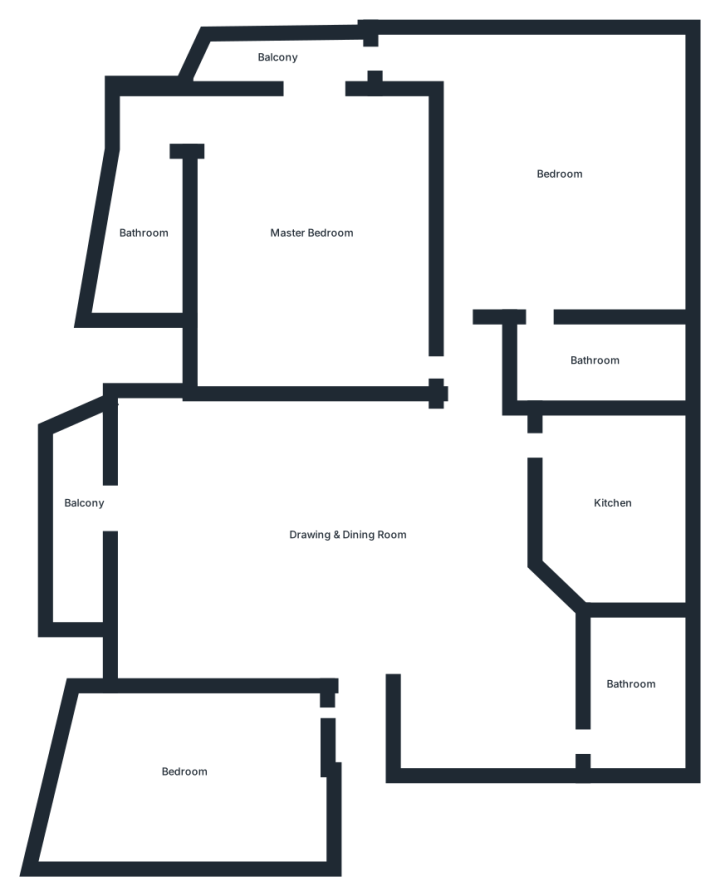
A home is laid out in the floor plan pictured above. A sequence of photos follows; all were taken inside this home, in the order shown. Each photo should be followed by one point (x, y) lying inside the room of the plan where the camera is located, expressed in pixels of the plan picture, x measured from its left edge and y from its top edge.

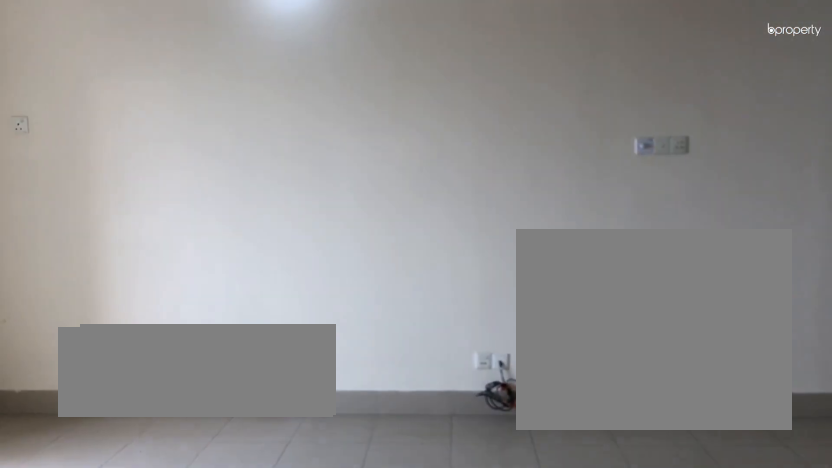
(347, 534)
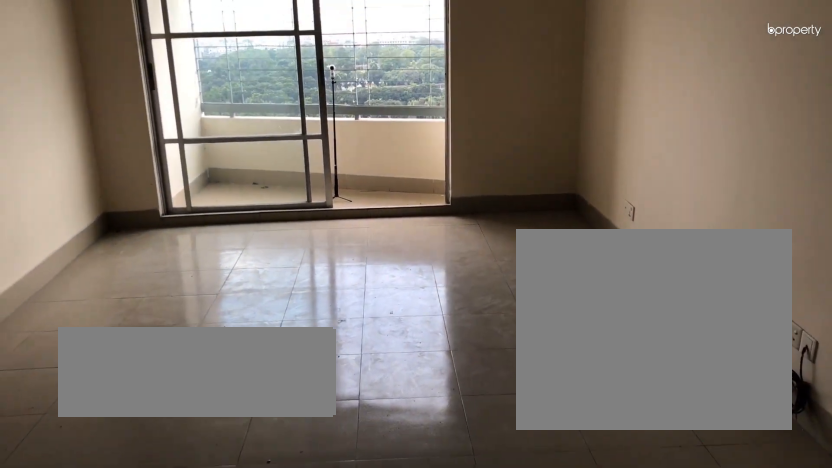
(347, 534)
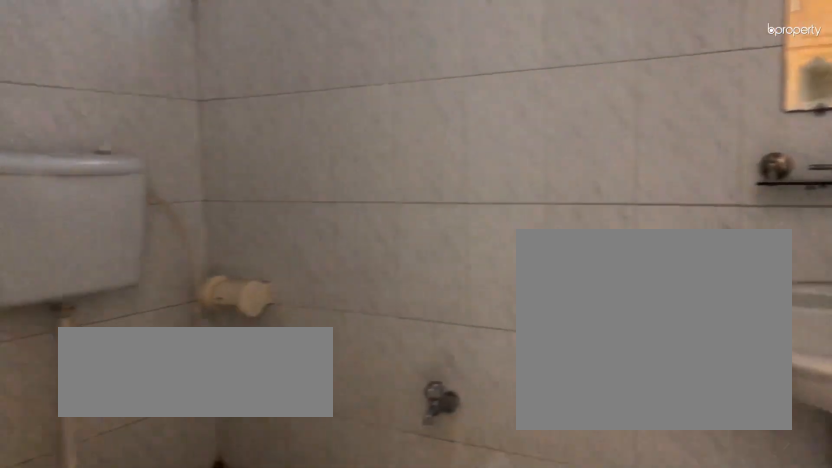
(628, 682)
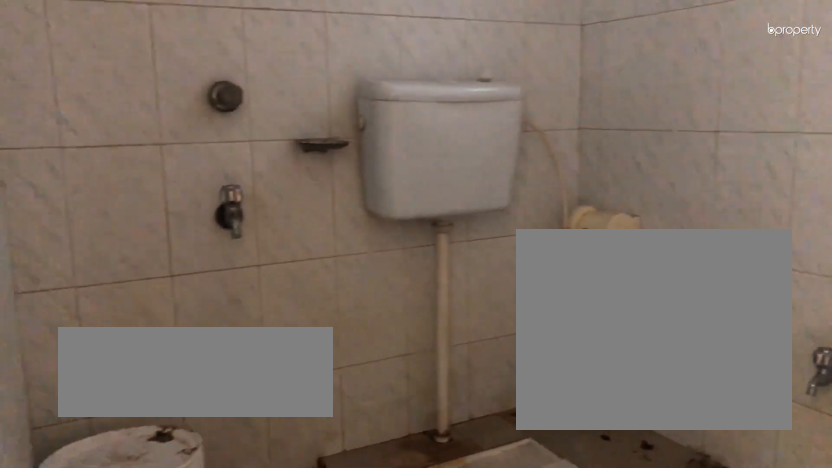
(628, 682)
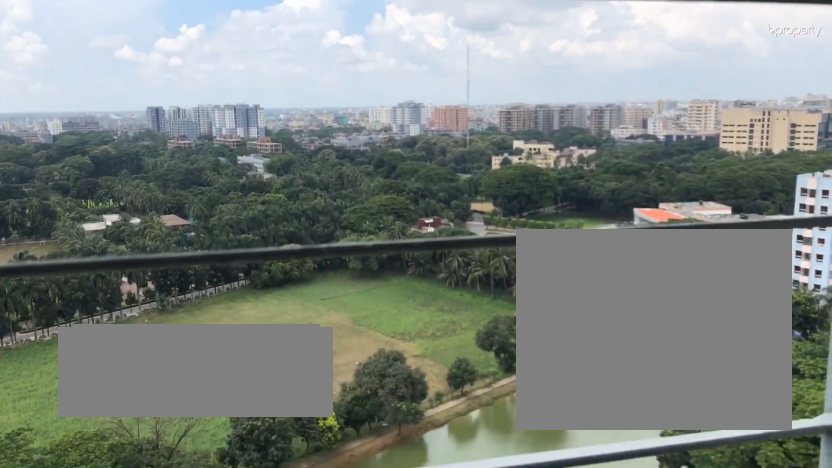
(81, 501)
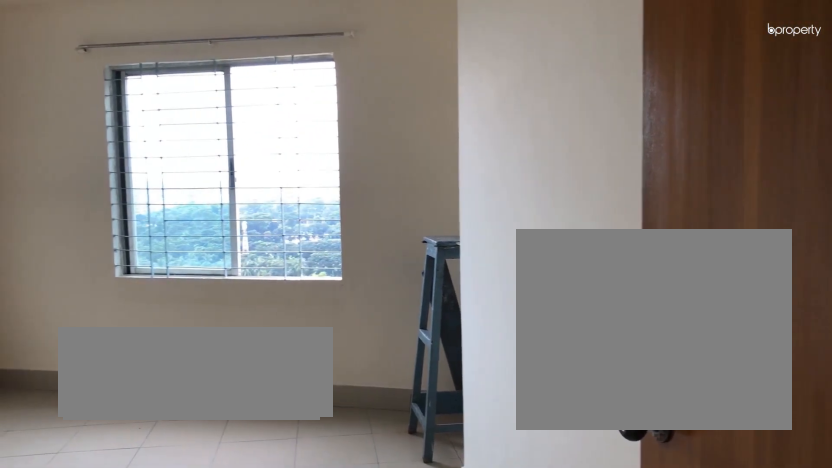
(184, 769)
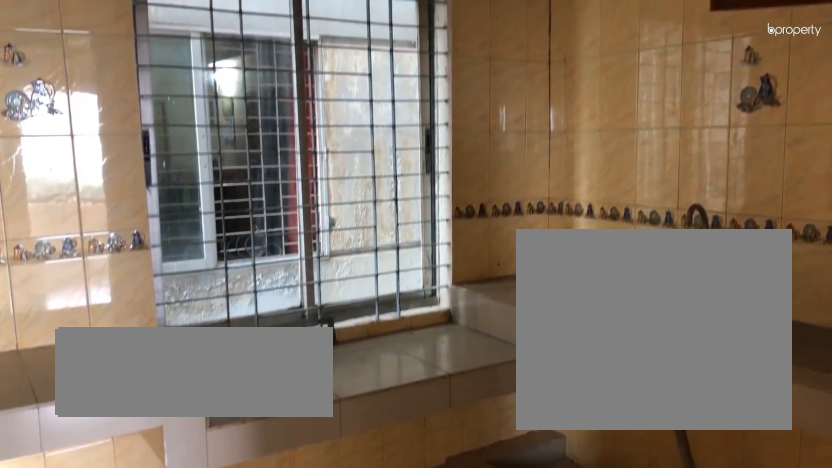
(611, 502)
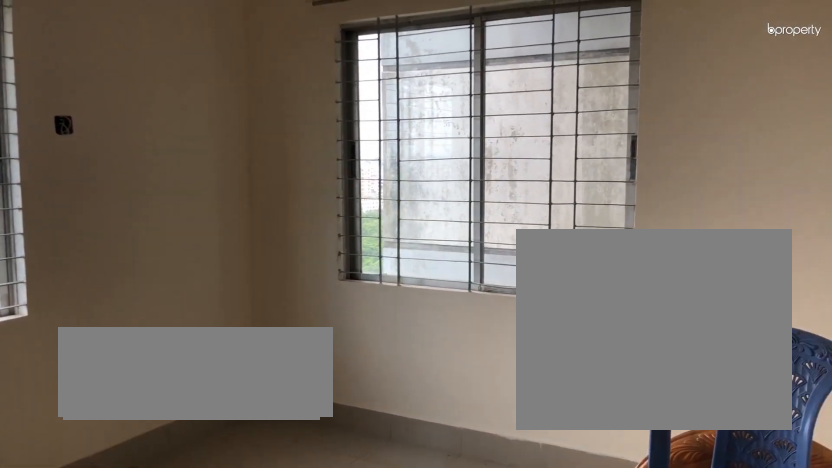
(559, 173)
